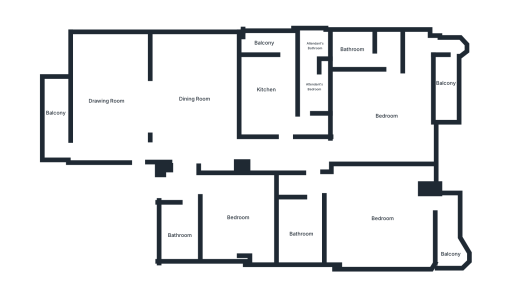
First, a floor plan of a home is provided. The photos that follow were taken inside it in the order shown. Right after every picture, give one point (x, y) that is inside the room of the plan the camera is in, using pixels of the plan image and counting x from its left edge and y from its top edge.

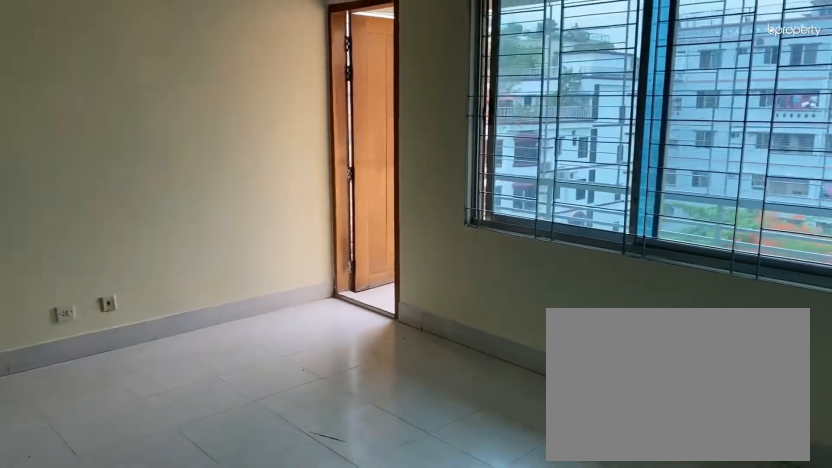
(113, 96)
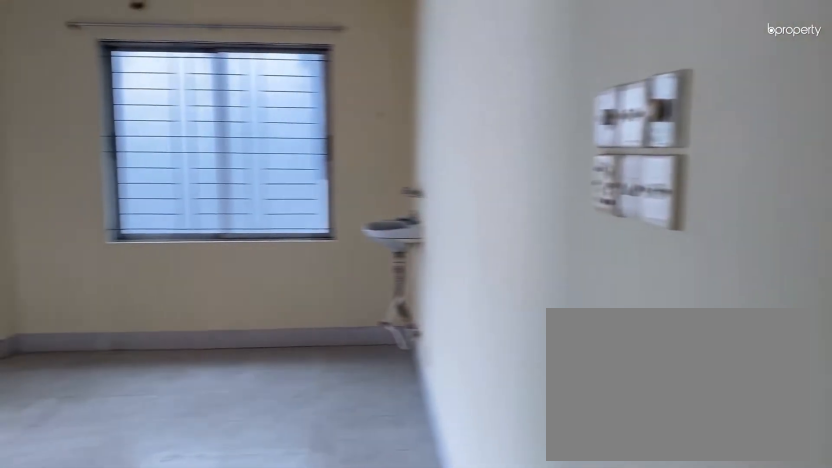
(196, 98)
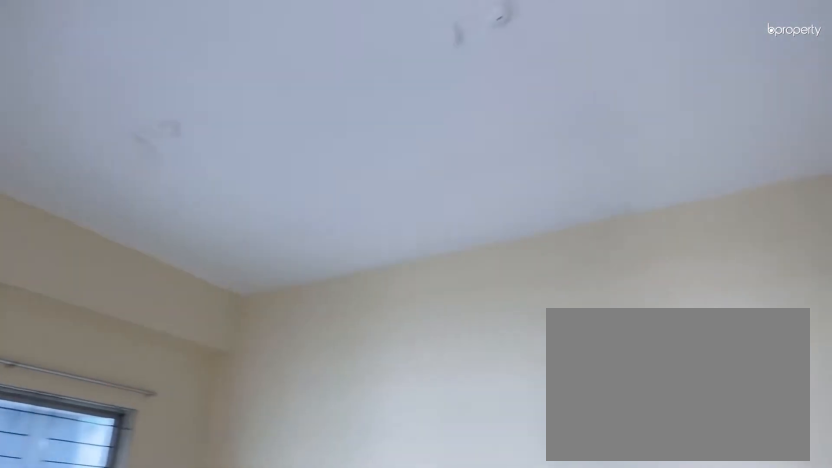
(196, 98)
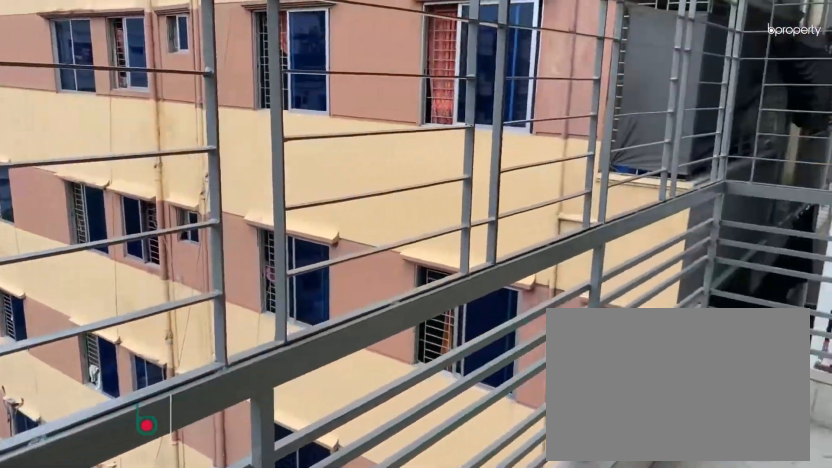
(57, 114)
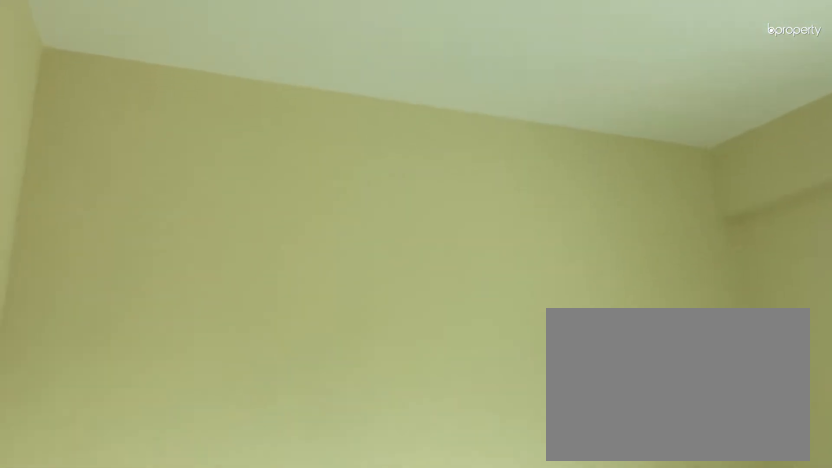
(237, 217)
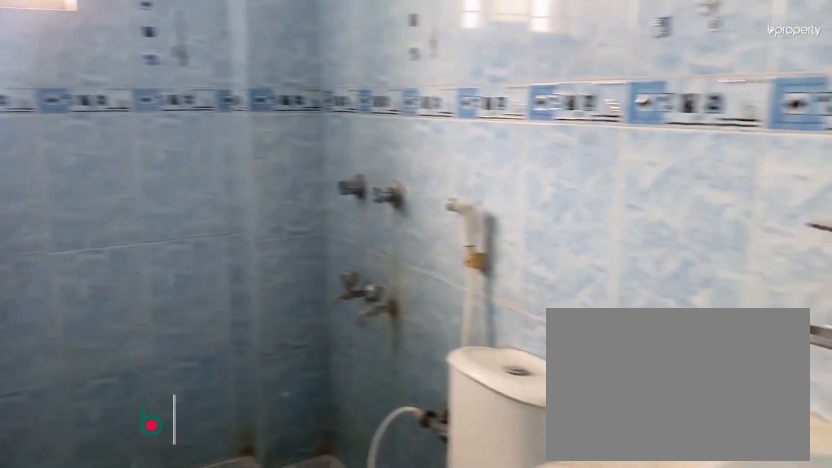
(182, 231)
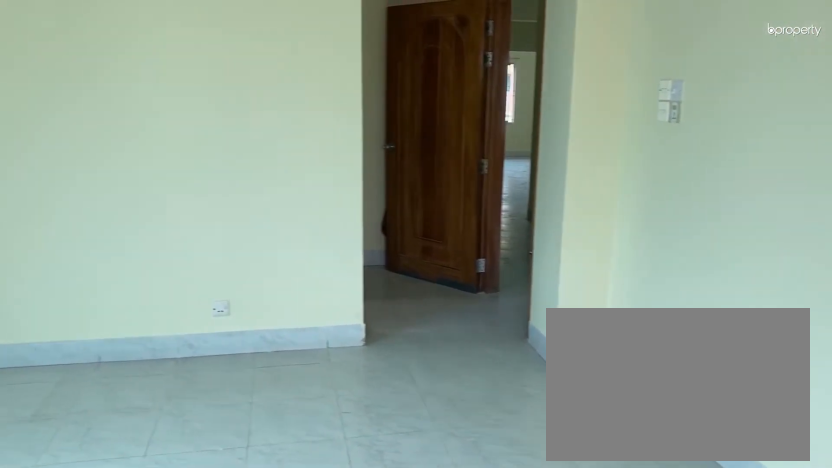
(378, 219)
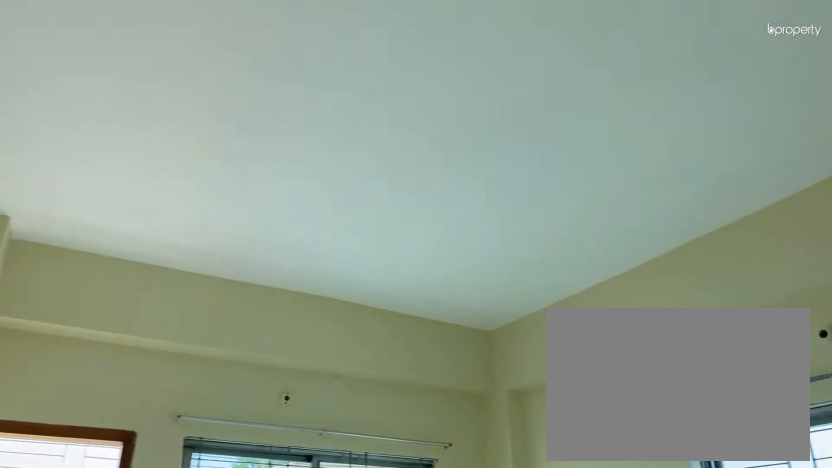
(378, 219)
